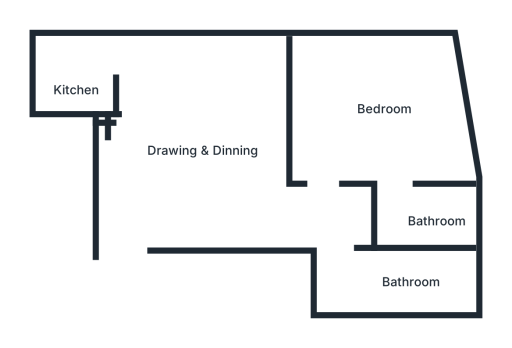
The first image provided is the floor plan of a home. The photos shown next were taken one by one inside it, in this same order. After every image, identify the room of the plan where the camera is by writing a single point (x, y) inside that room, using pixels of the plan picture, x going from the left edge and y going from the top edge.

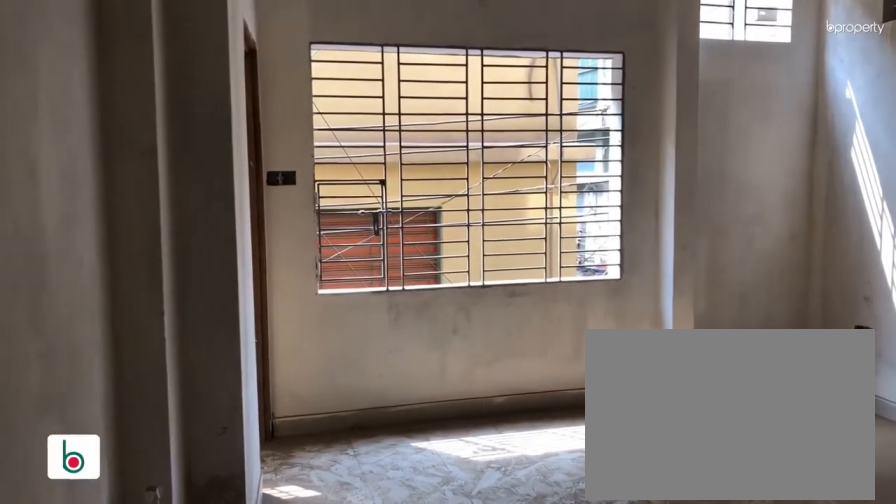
(160, 189)
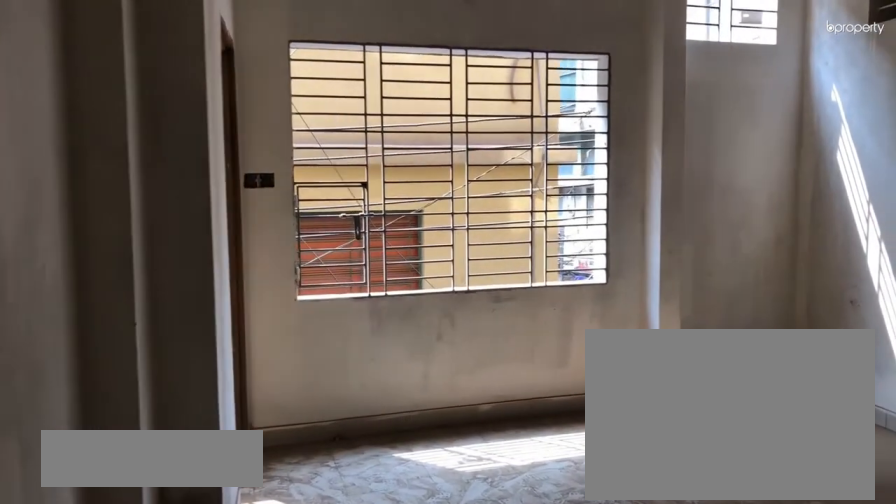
(160, 189)
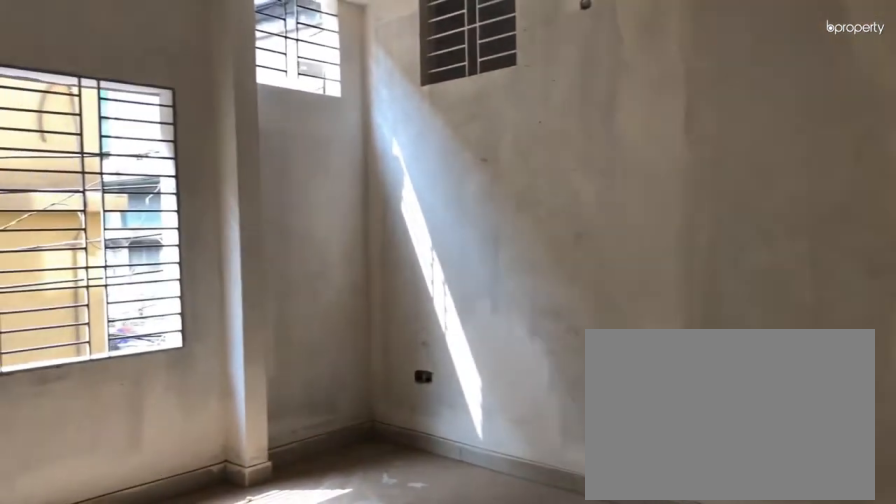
(193, 145)
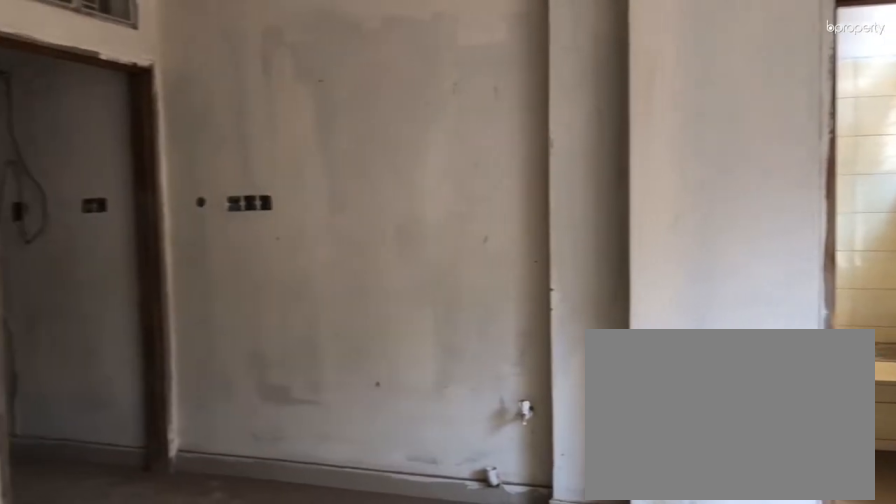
(193, 145)
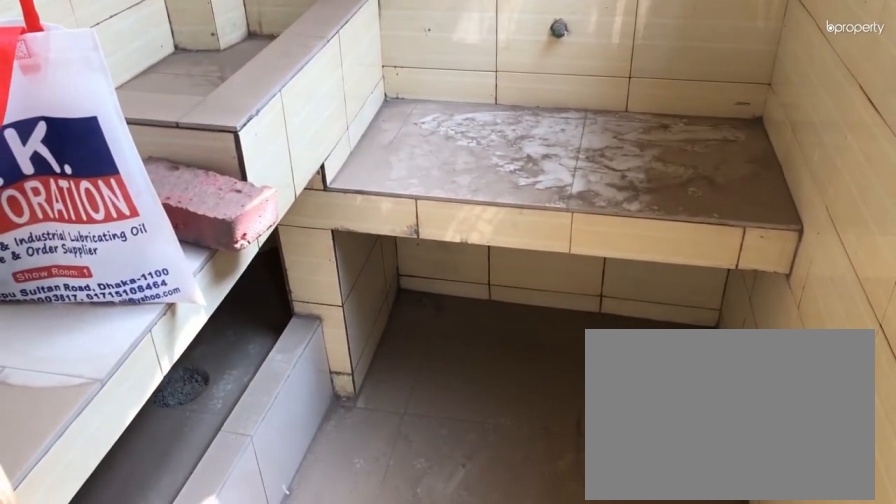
(78, 72)
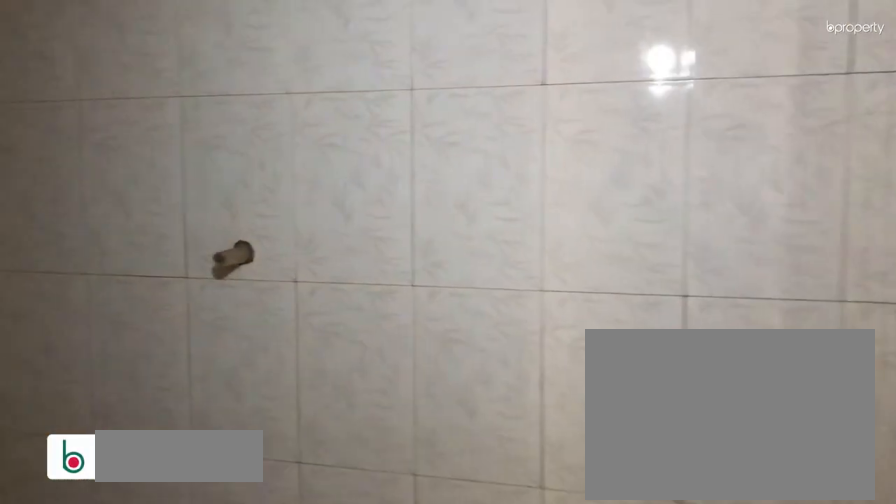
(398, 279)
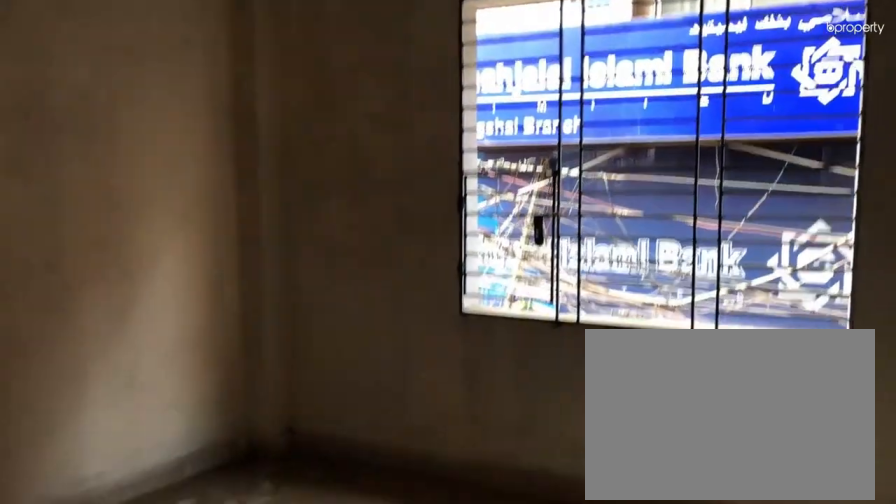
(390, 99)
